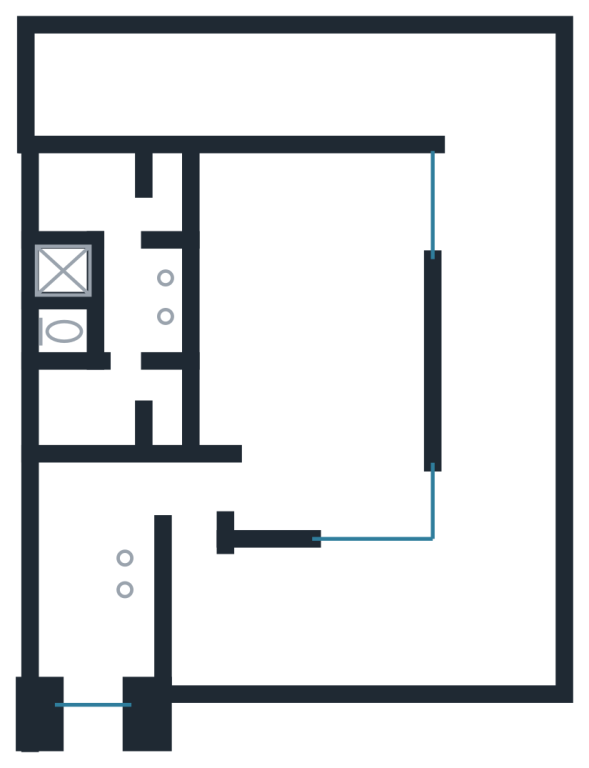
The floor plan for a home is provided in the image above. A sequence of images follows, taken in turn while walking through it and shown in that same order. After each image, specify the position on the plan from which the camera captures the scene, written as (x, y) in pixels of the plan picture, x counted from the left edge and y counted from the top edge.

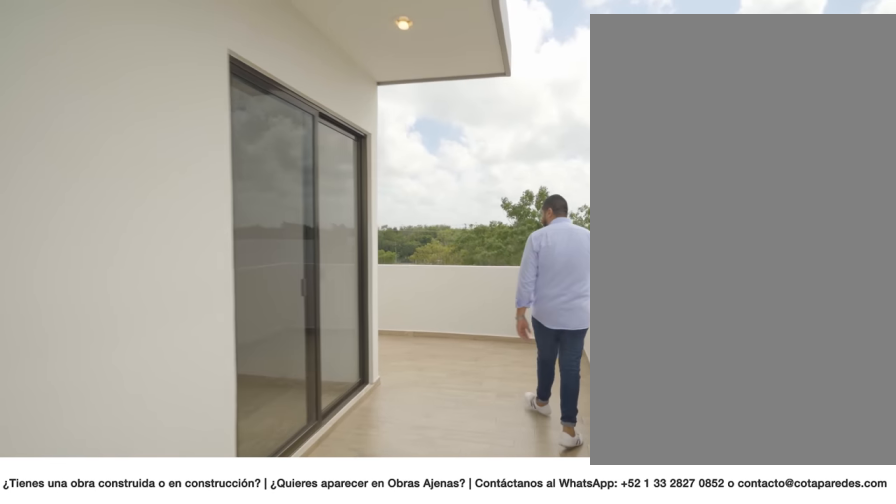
(499, 294)
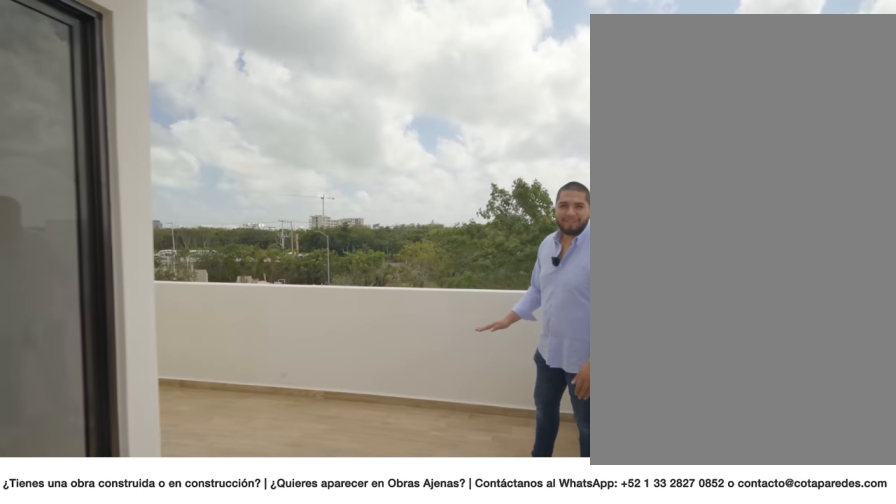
(494, 115)
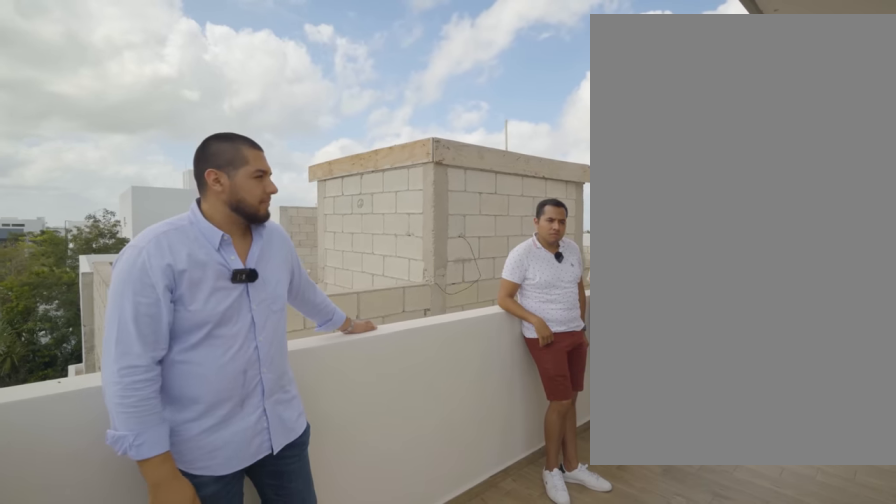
(456, 84)
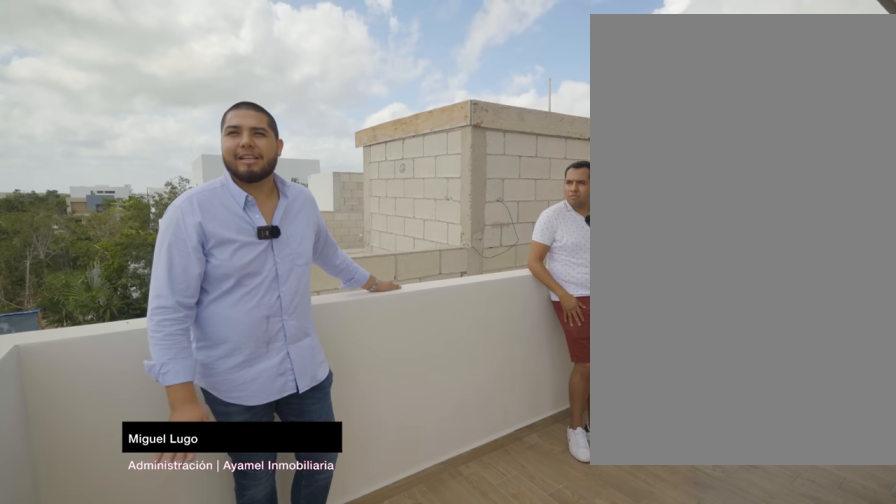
(457, 85)
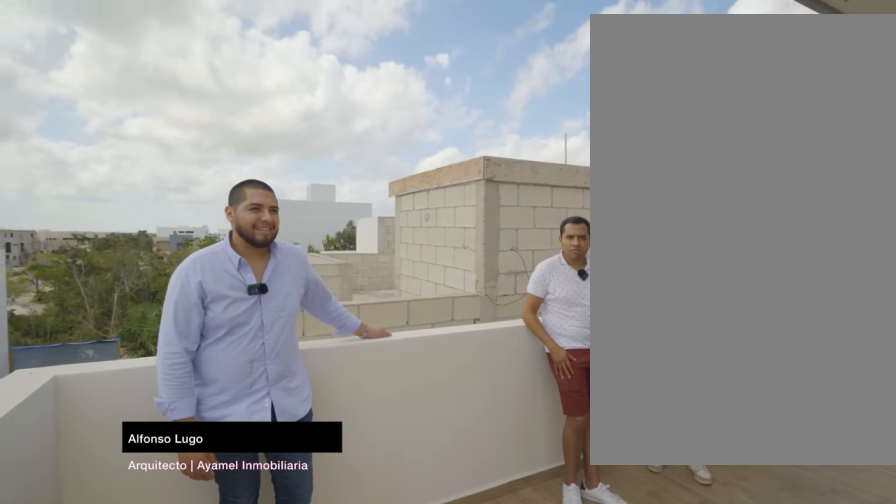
(456, 86)
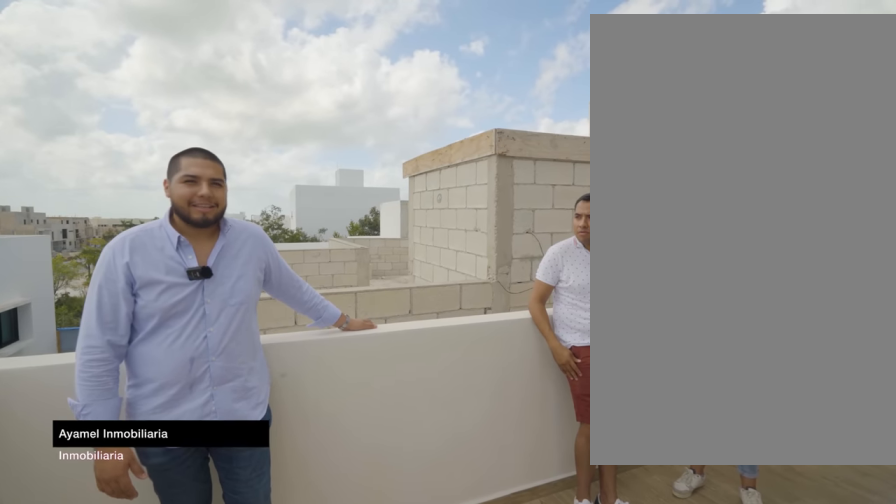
(457, 87)
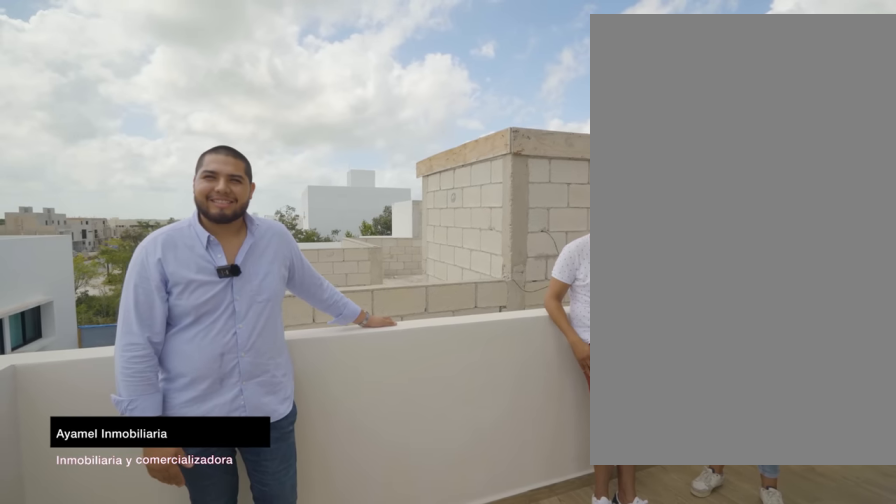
(456, 86)
